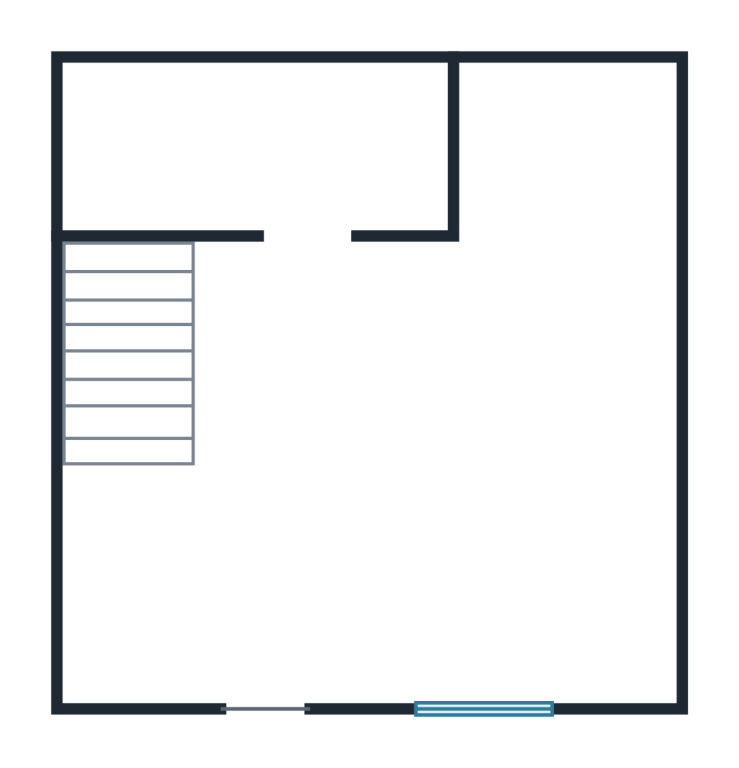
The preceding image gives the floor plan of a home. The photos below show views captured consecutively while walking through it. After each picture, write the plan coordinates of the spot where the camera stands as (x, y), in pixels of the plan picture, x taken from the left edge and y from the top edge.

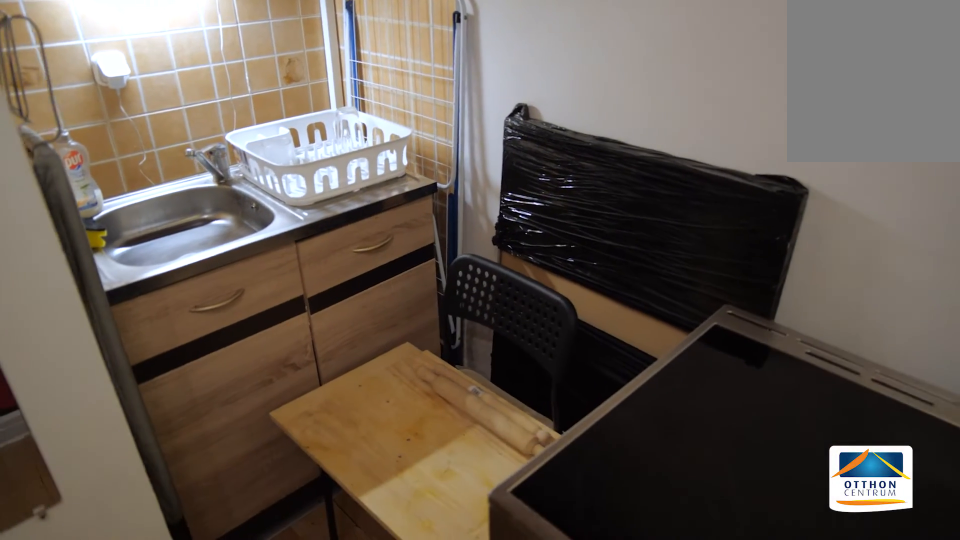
(511, 338)
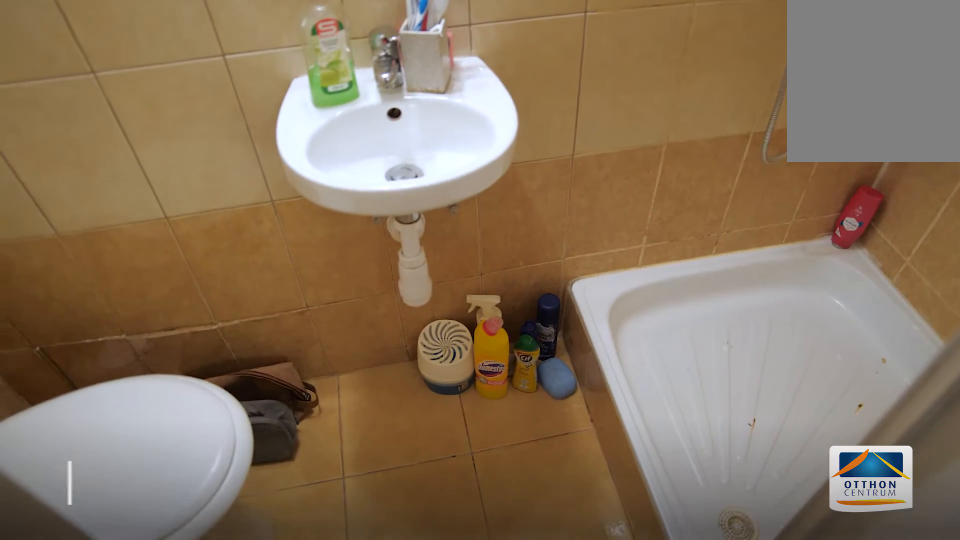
(292, 159)
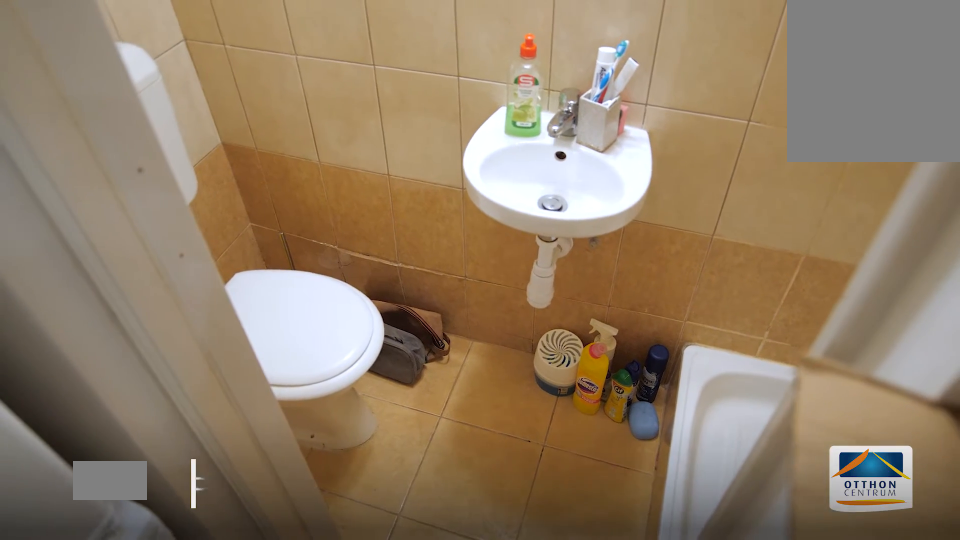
(292, 159)
